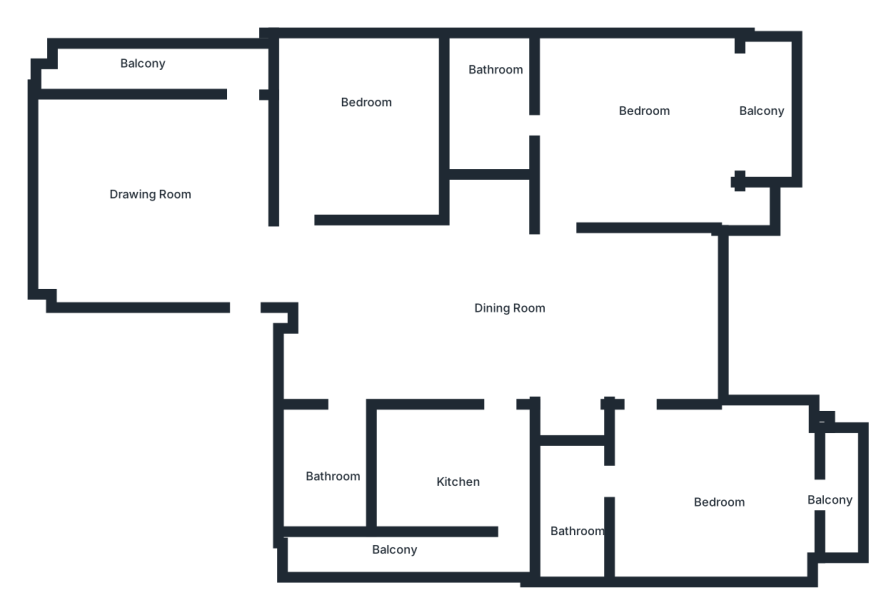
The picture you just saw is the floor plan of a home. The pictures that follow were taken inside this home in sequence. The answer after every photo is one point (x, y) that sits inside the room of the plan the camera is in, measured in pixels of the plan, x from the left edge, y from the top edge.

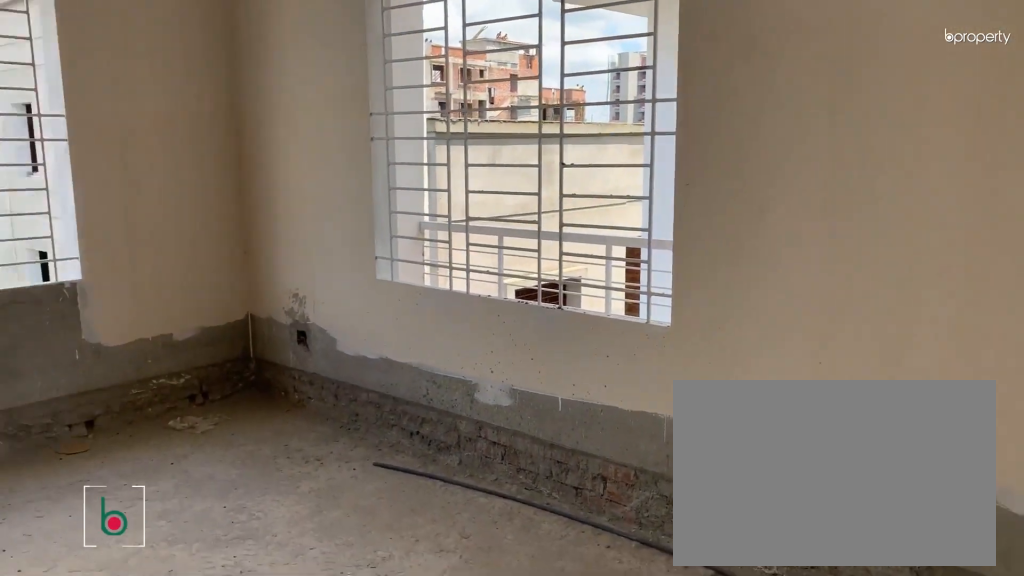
(186, 187)
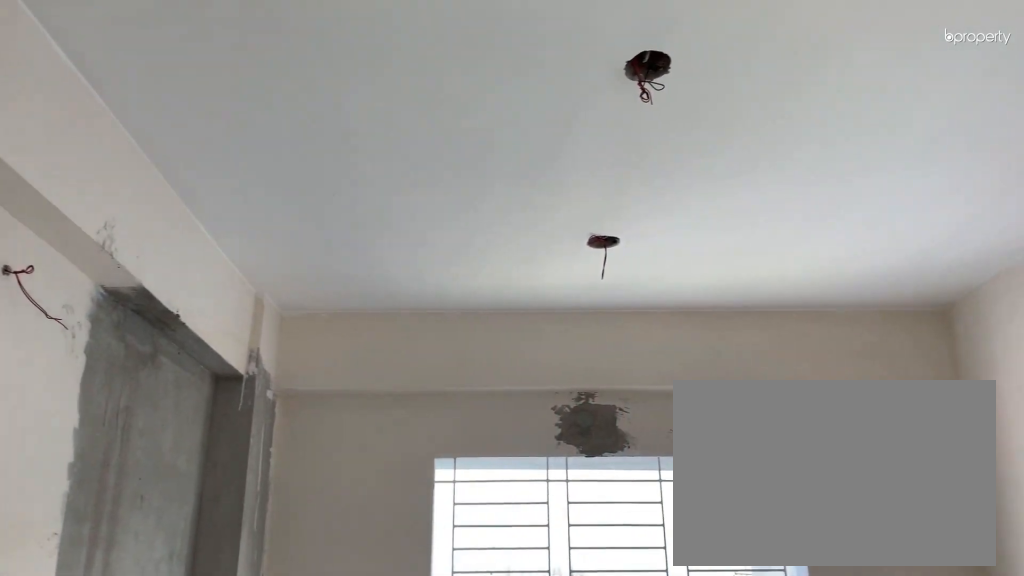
(186, 187)
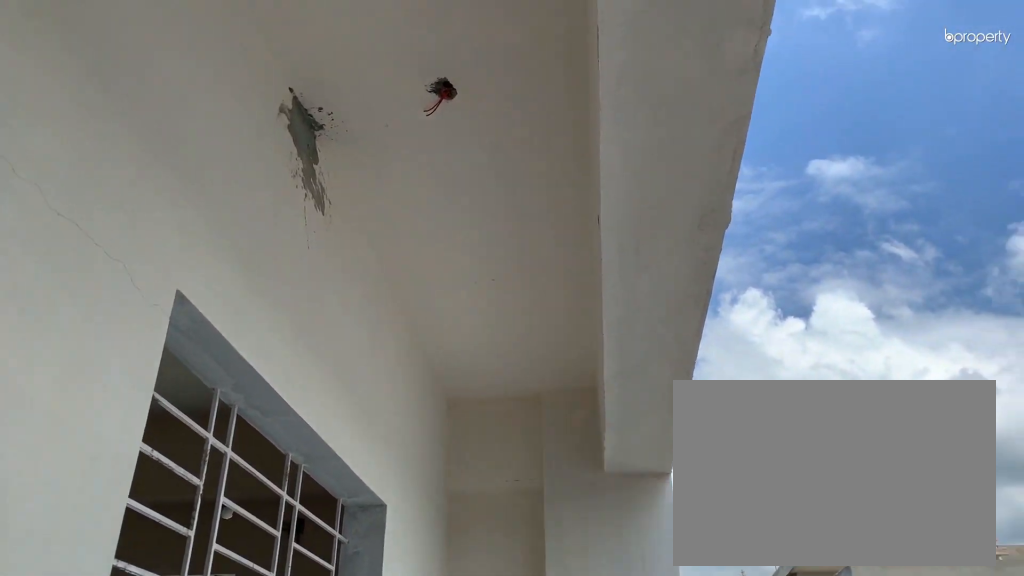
(184, 67)
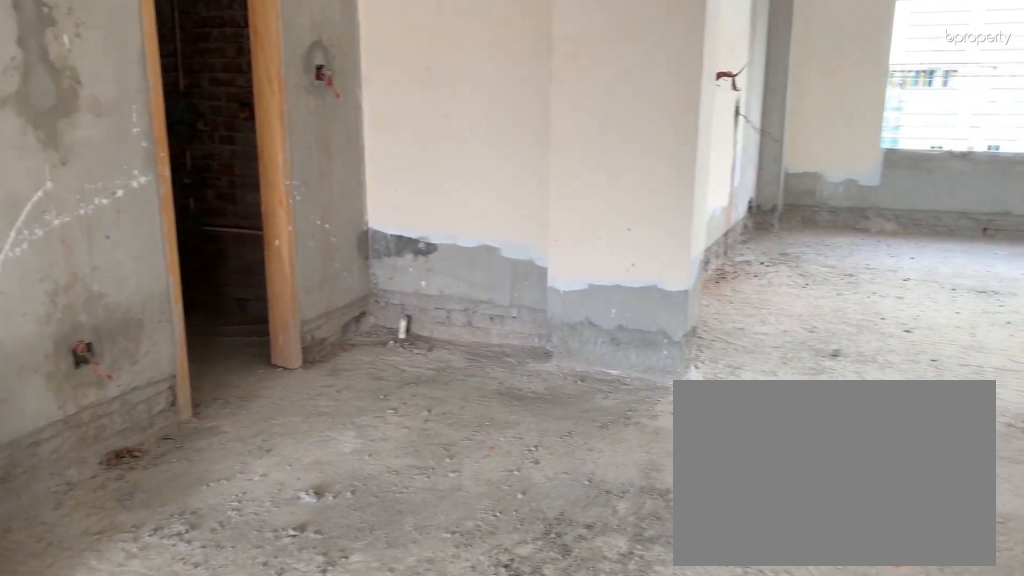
(432, 325)
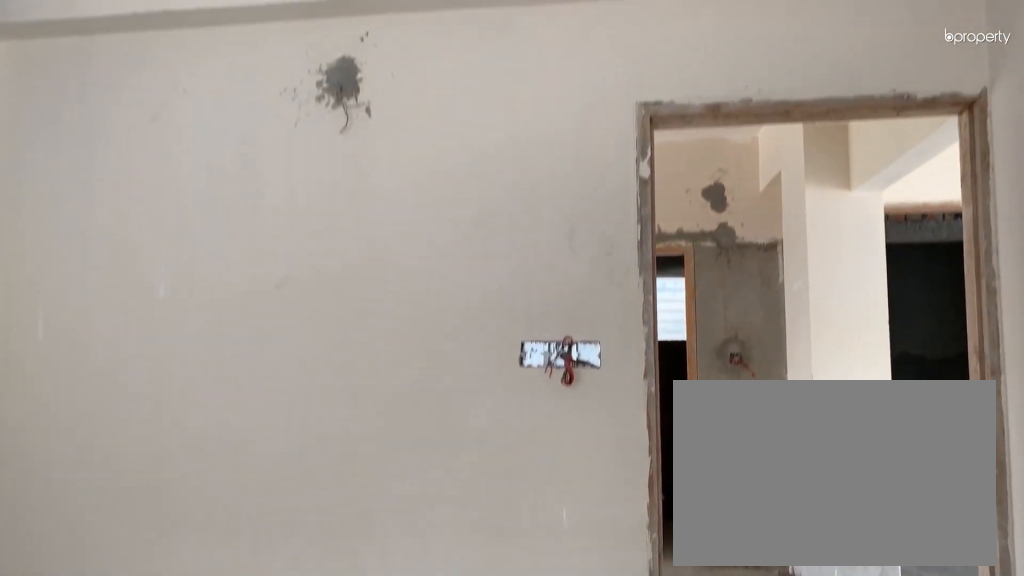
(365, 124)
